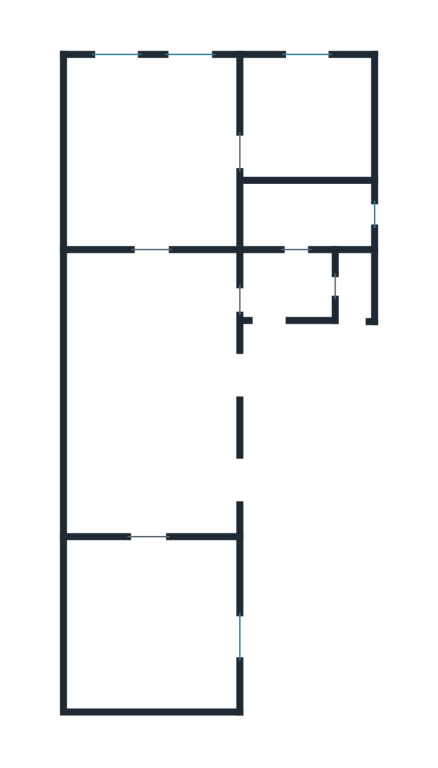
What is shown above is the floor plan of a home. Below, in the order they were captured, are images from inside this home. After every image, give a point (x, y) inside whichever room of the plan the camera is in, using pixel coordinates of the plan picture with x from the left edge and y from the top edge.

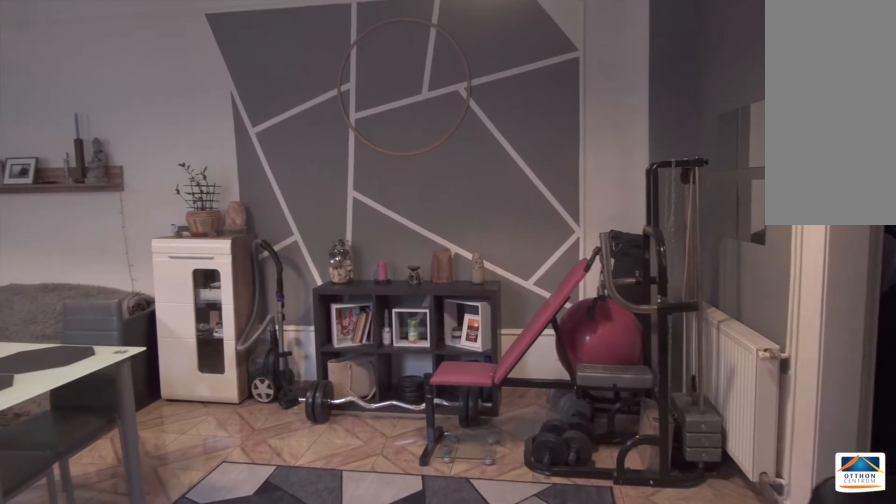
(142, 392)
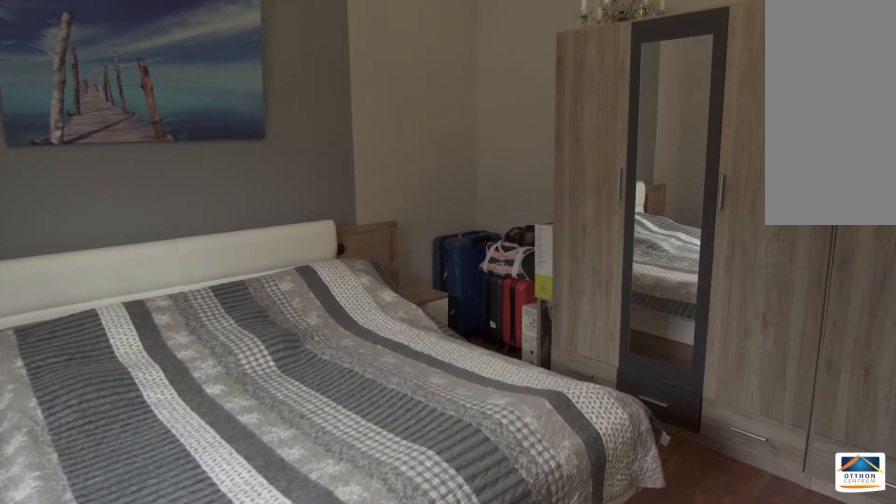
(142, 629)
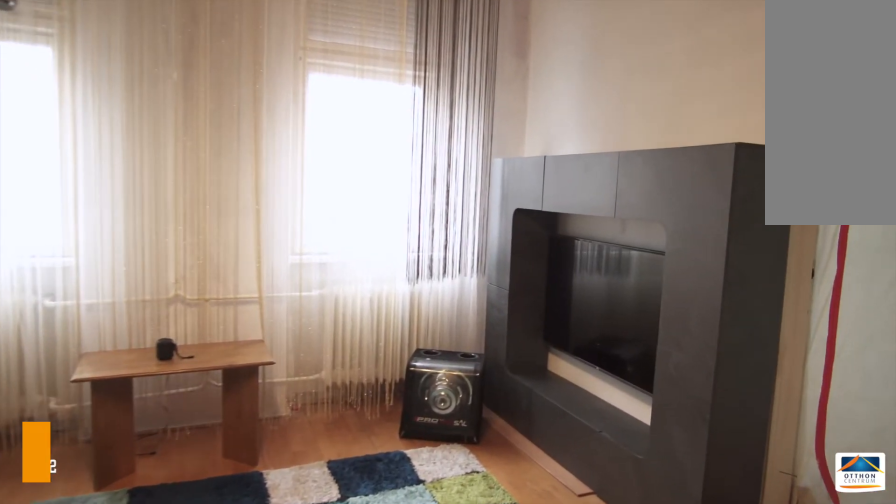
(142, 141)
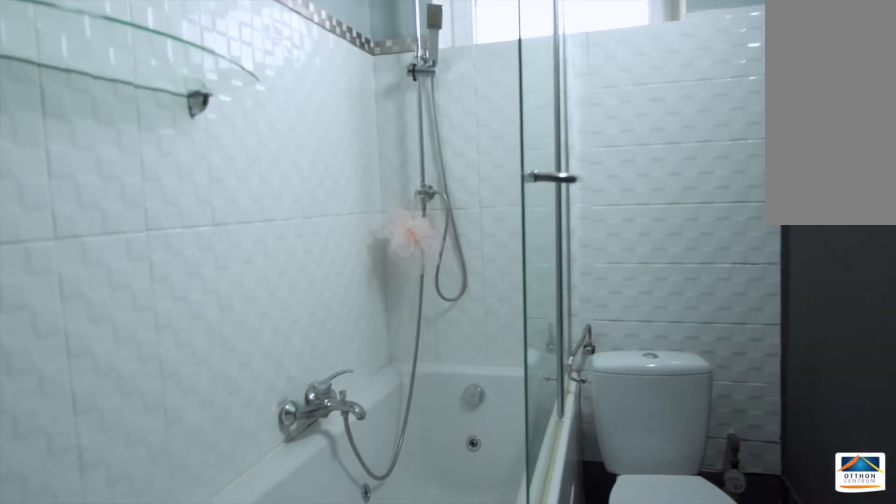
(311, 214)
